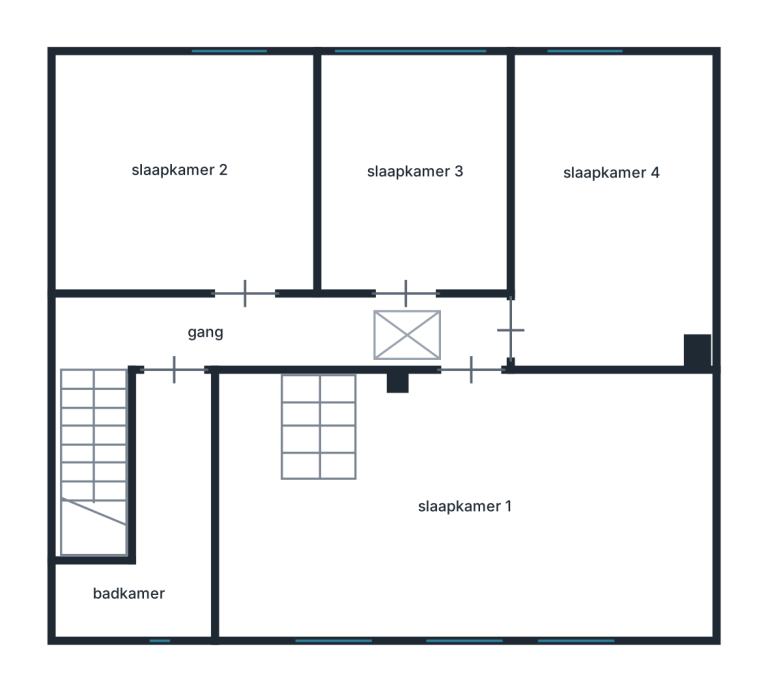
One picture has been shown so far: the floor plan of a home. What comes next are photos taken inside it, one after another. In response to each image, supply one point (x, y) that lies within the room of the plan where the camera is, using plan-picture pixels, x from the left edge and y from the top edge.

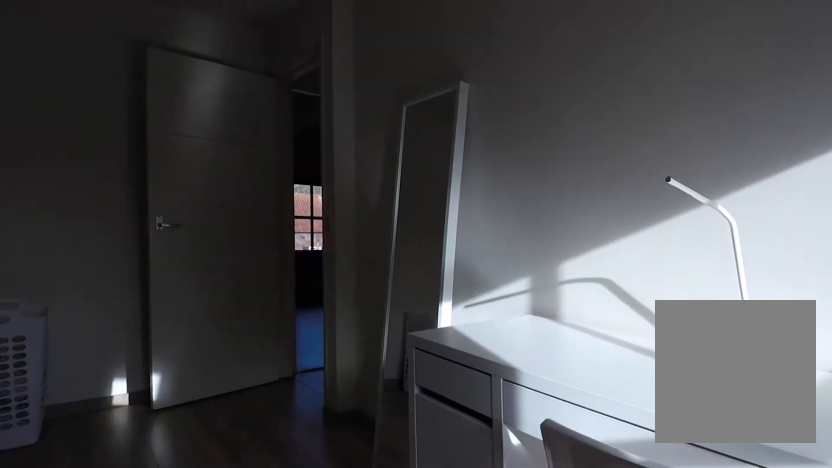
(617, 147)
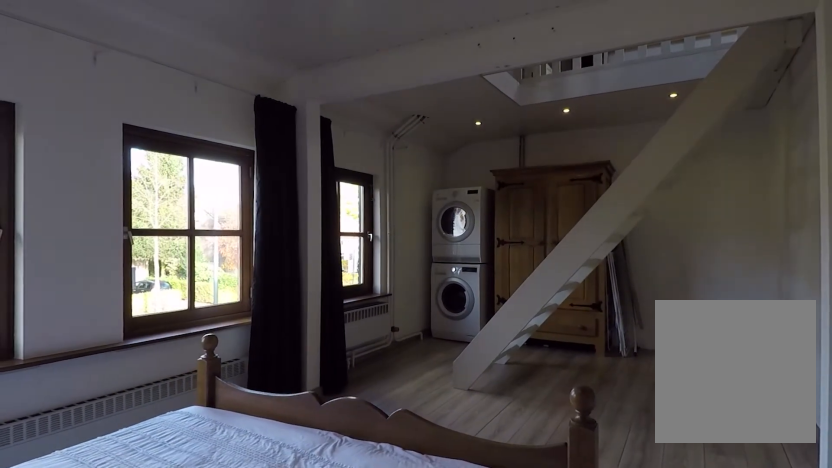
(264, 520)
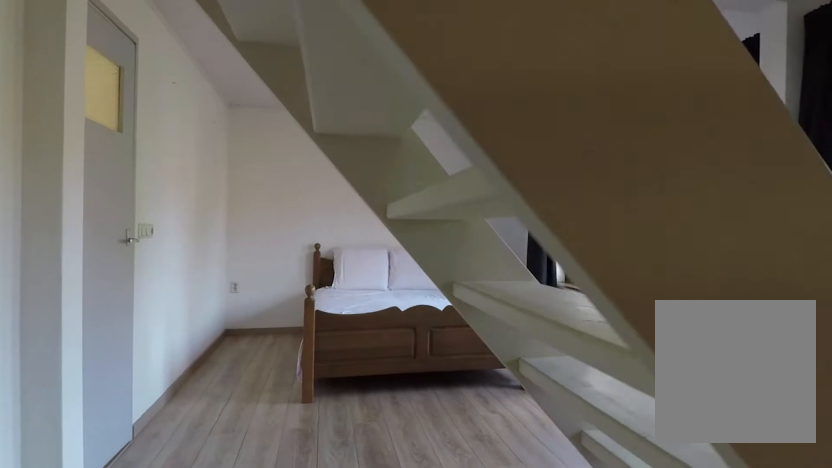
(264, 520)
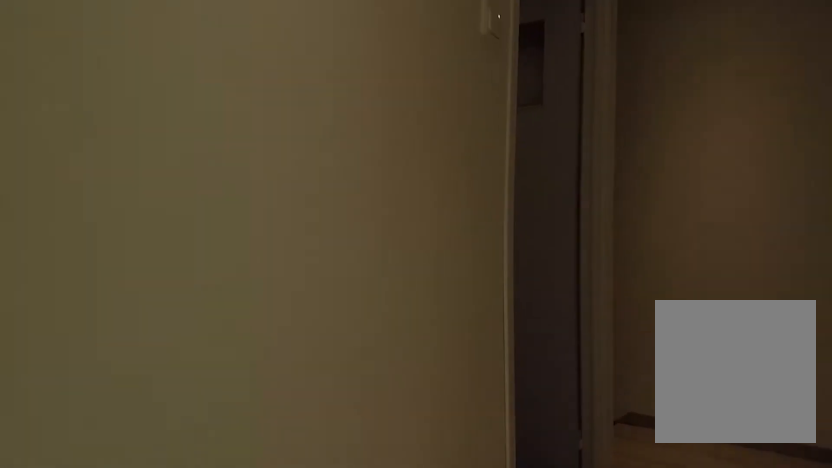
(196, 325)
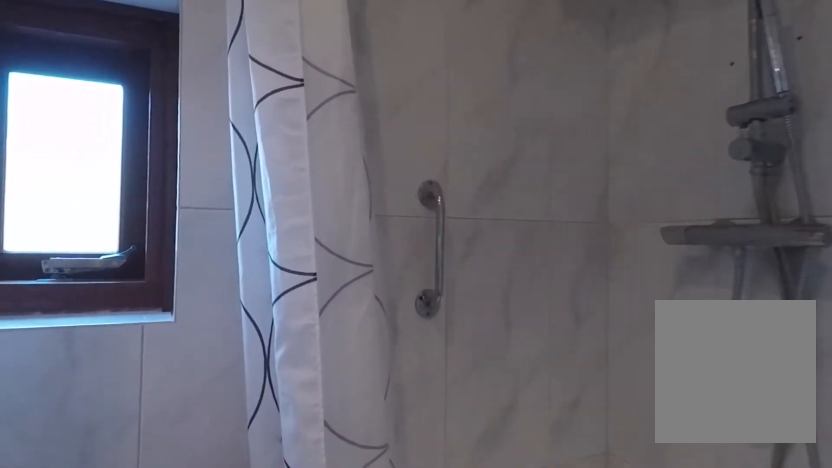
(160, 523)
